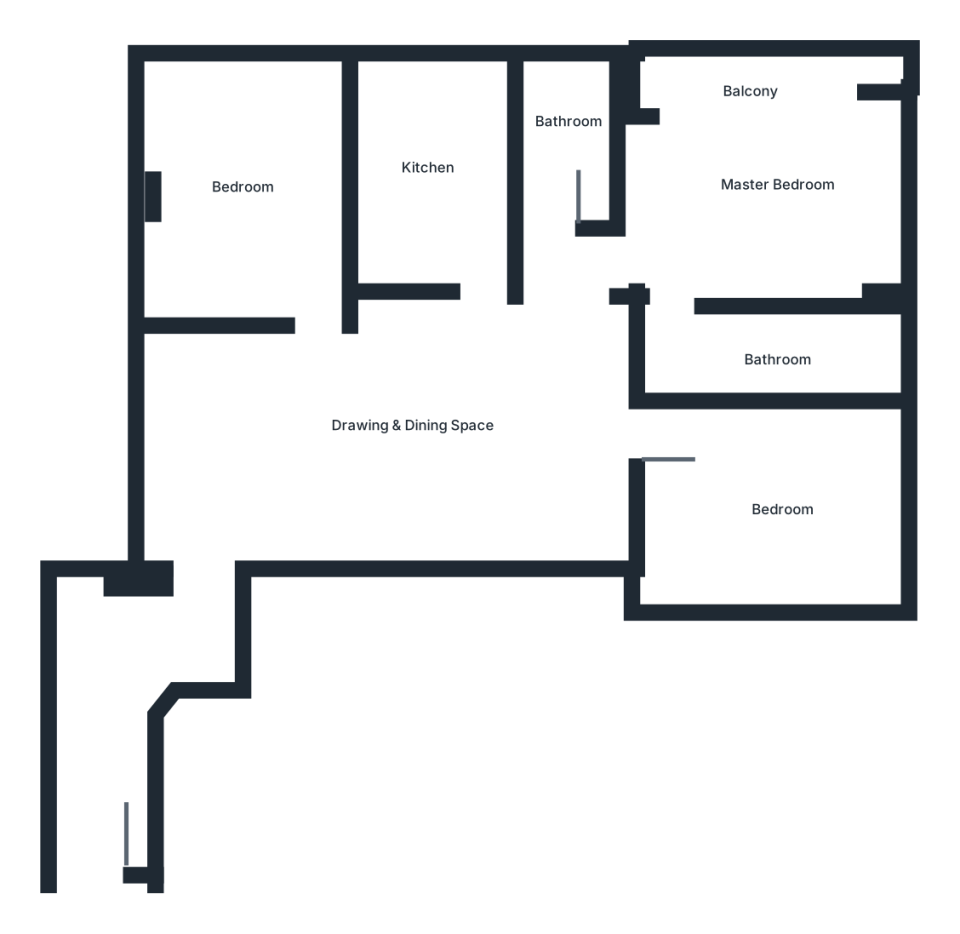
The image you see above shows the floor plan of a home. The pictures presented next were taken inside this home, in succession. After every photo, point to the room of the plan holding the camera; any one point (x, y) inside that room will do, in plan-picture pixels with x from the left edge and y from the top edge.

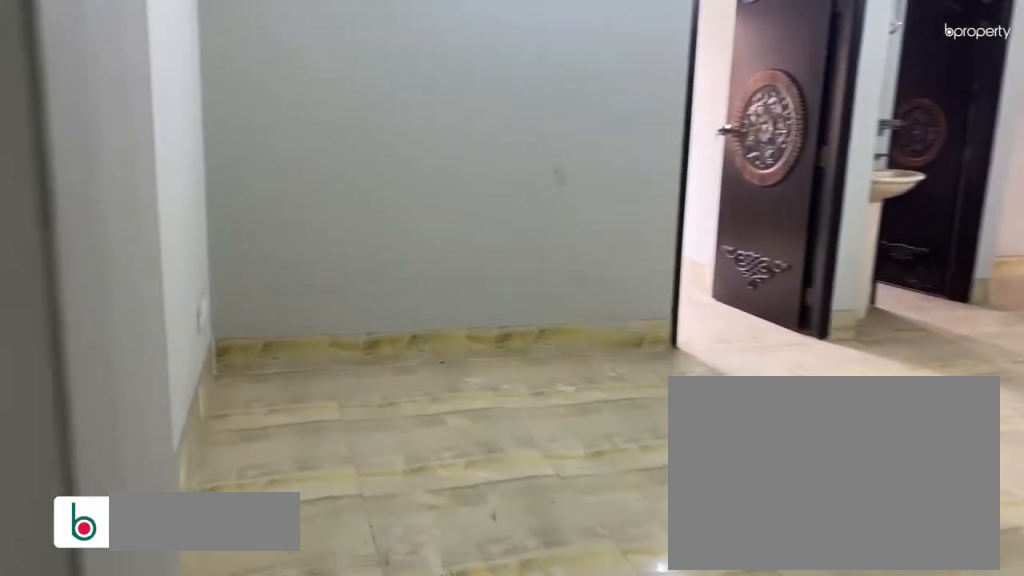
(244, 517)
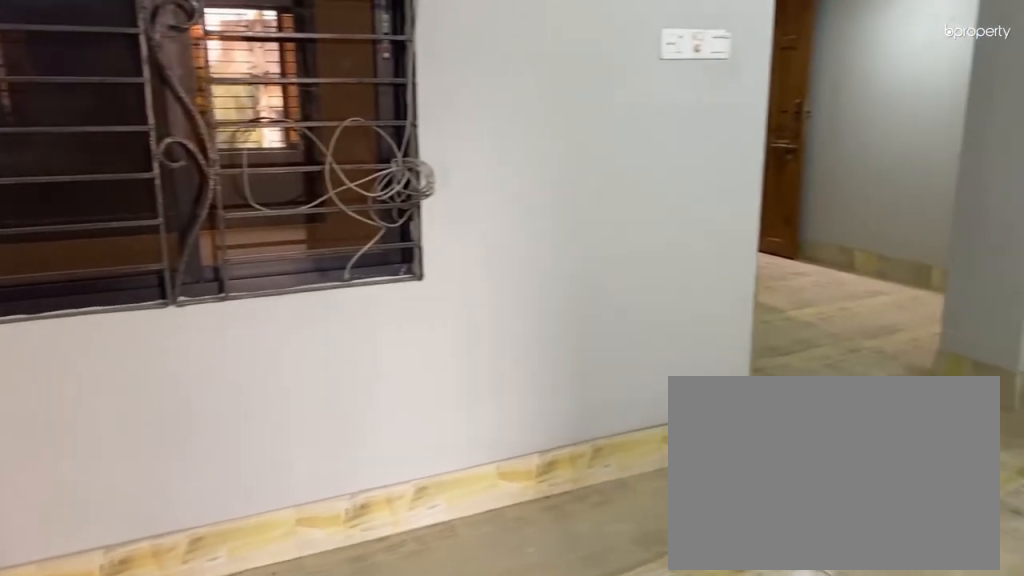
(405, 395)
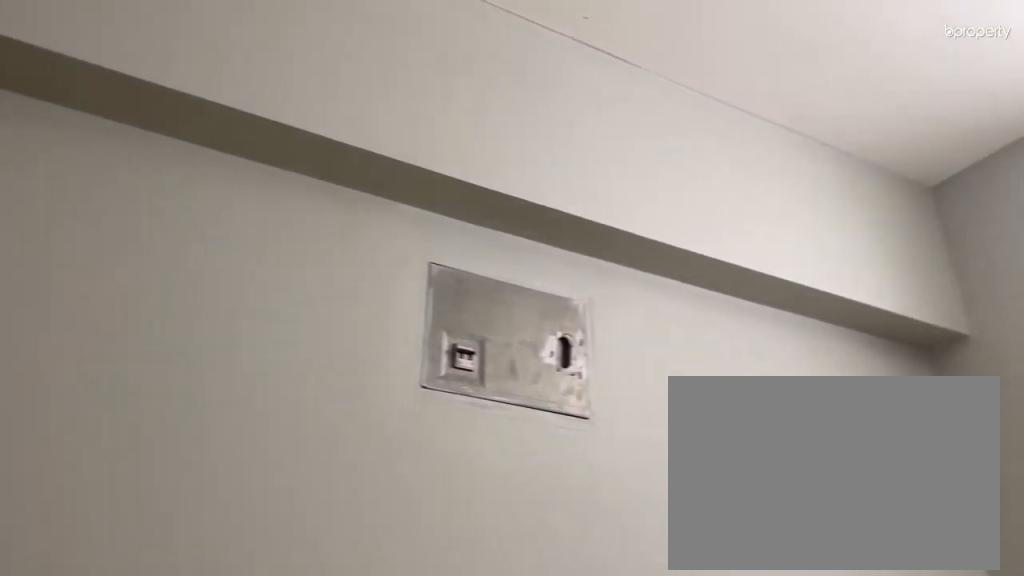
(406, 393)
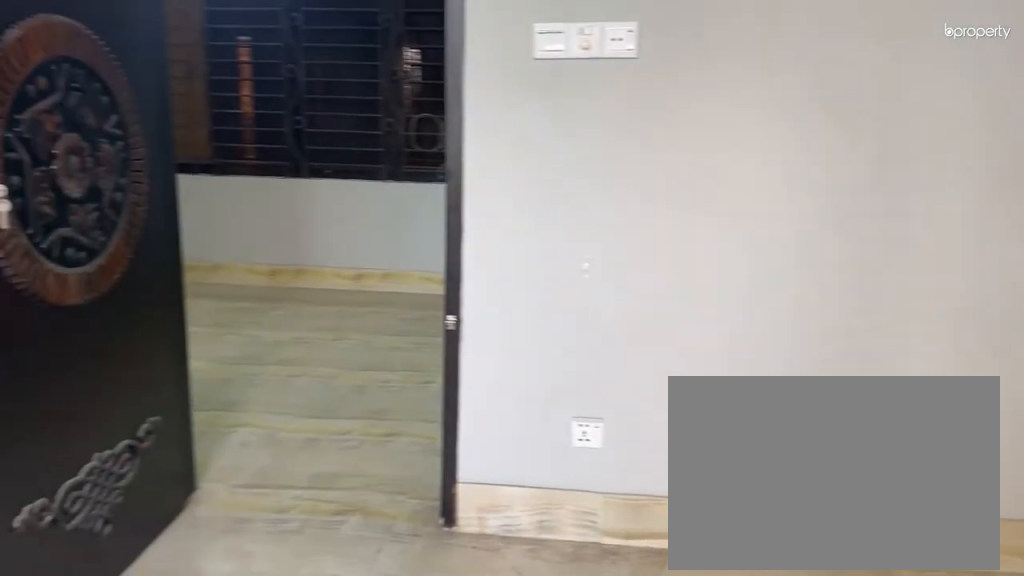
(231, 219)
